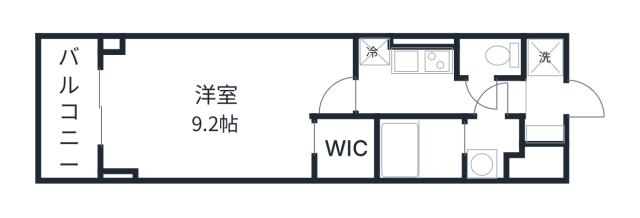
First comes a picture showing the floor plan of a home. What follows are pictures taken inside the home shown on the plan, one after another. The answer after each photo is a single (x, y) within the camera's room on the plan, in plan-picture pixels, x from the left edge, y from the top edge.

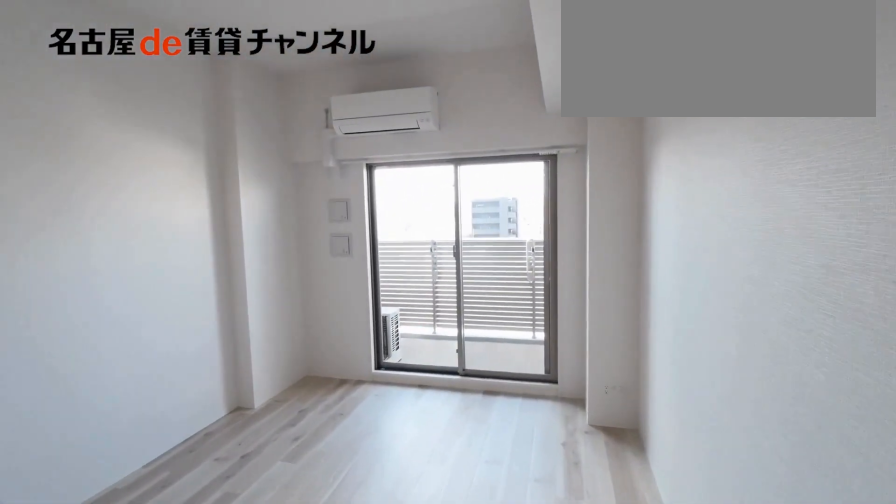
(221, 105)
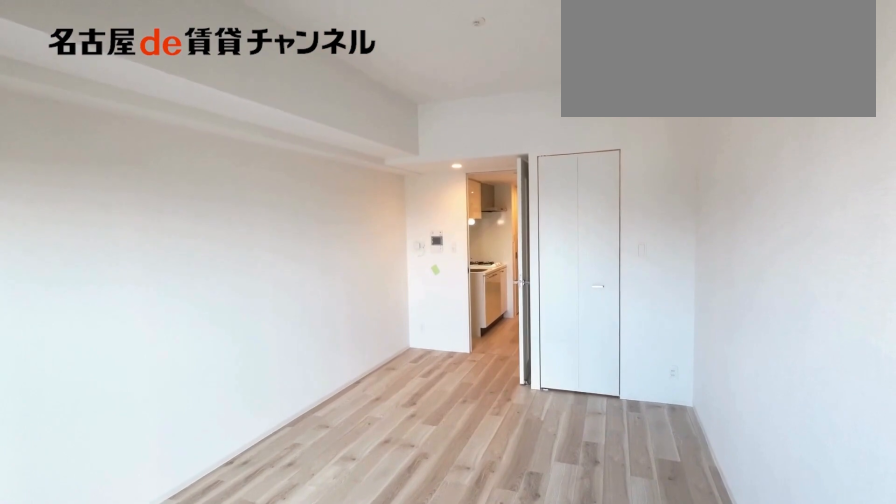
(221, 105)
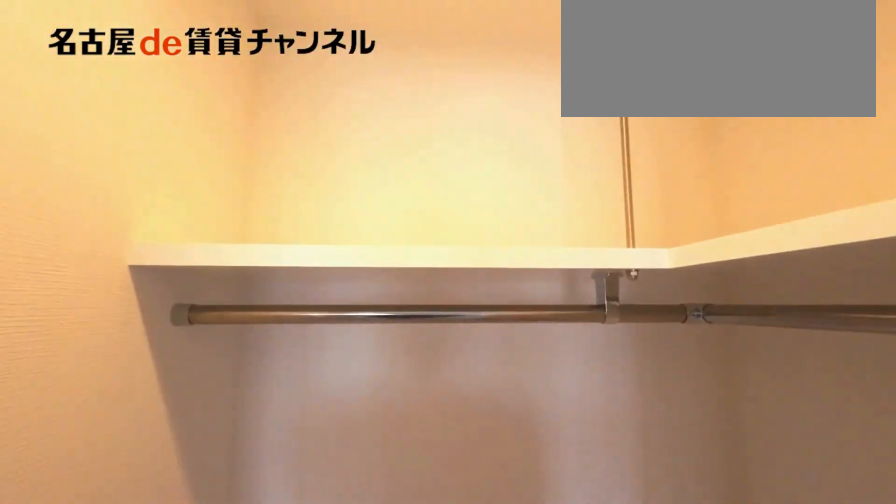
(345, 150)
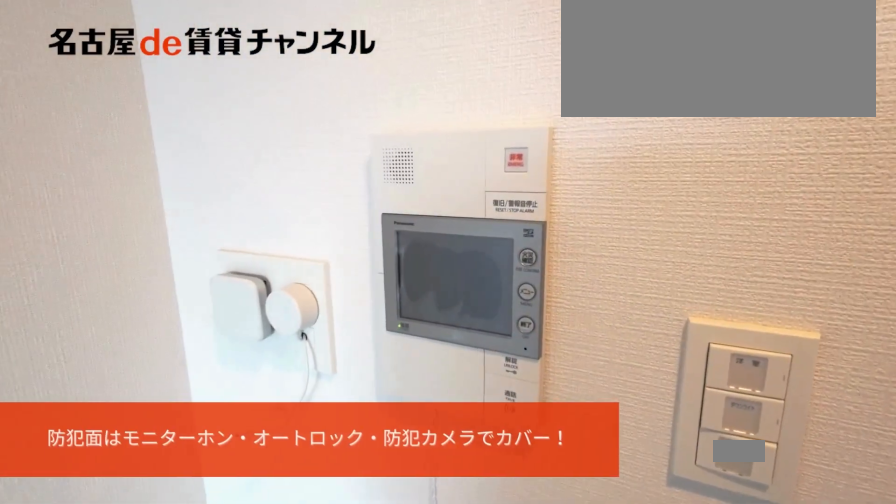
(221, 105)
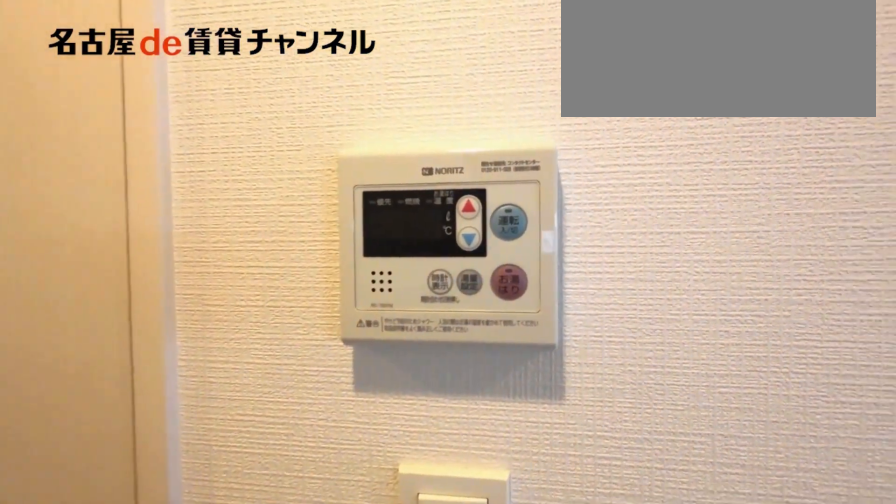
(436, 95)
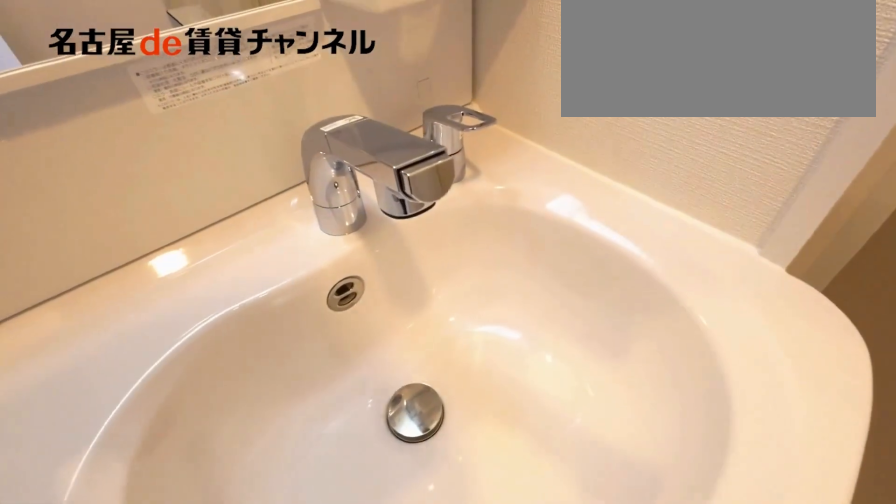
(491, 147)
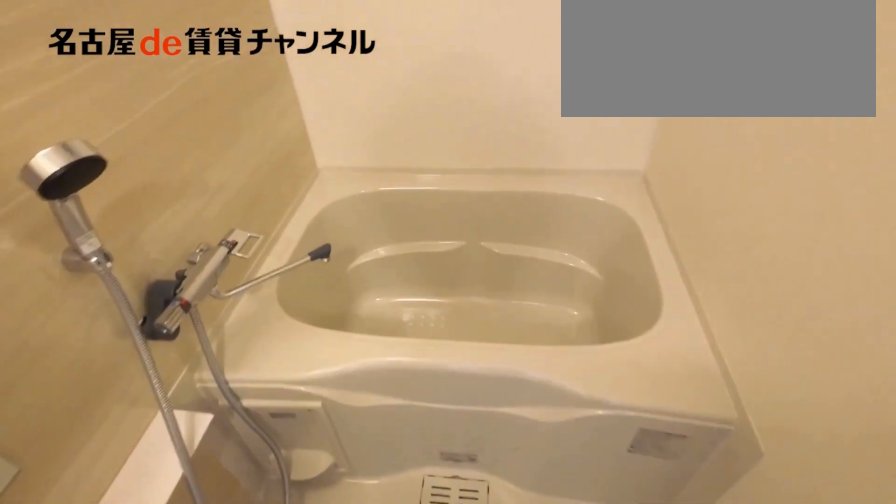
(420, 150)
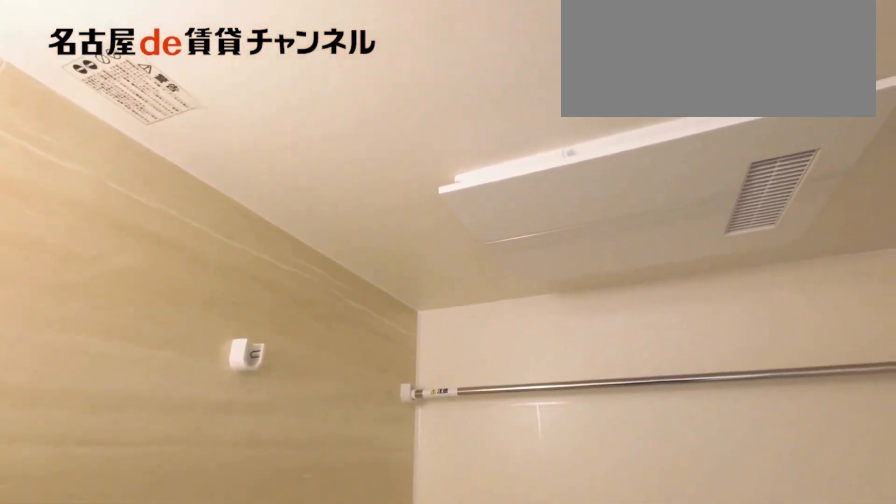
(420, 150)
